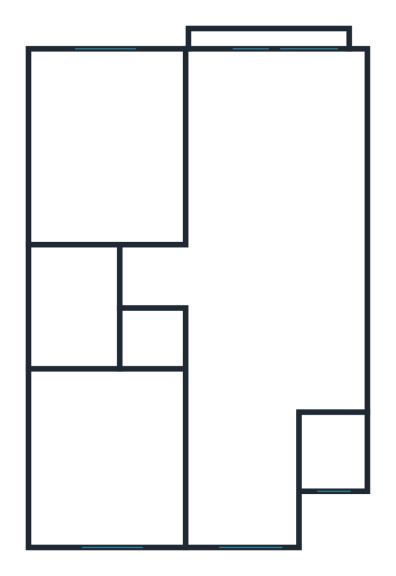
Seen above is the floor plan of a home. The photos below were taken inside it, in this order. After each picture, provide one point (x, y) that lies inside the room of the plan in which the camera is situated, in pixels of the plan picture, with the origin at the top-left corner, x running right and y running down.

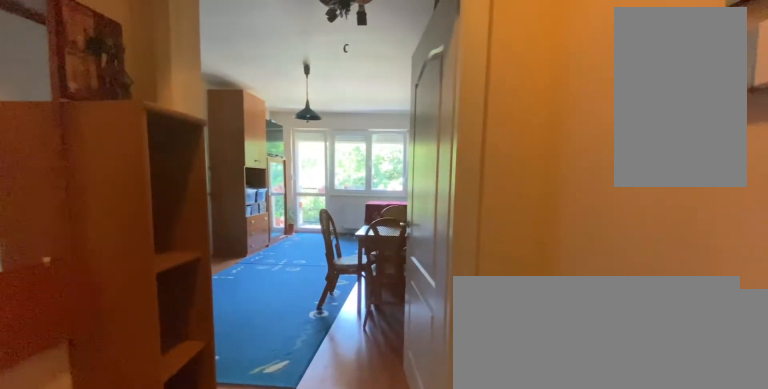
(331, 451)
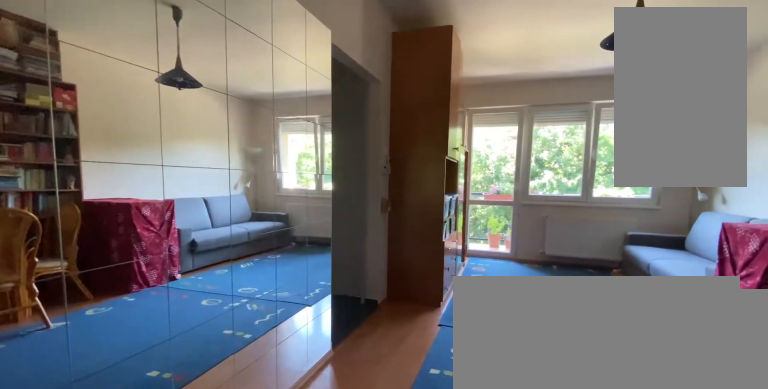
(257, 265)
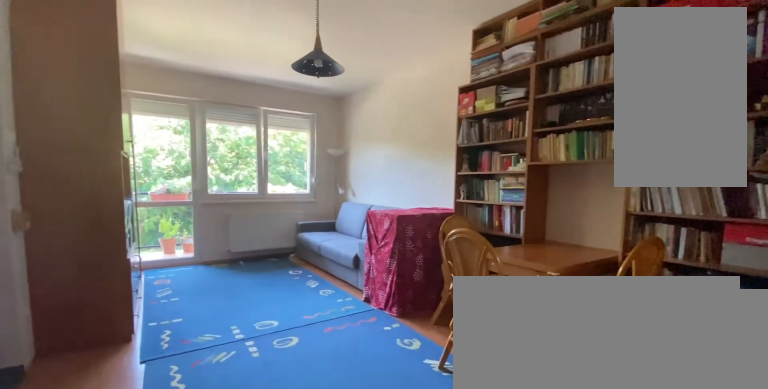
(257, 265)
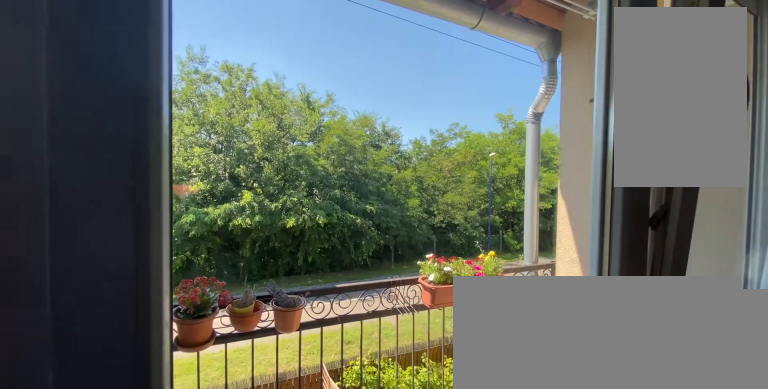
(256, 265)
